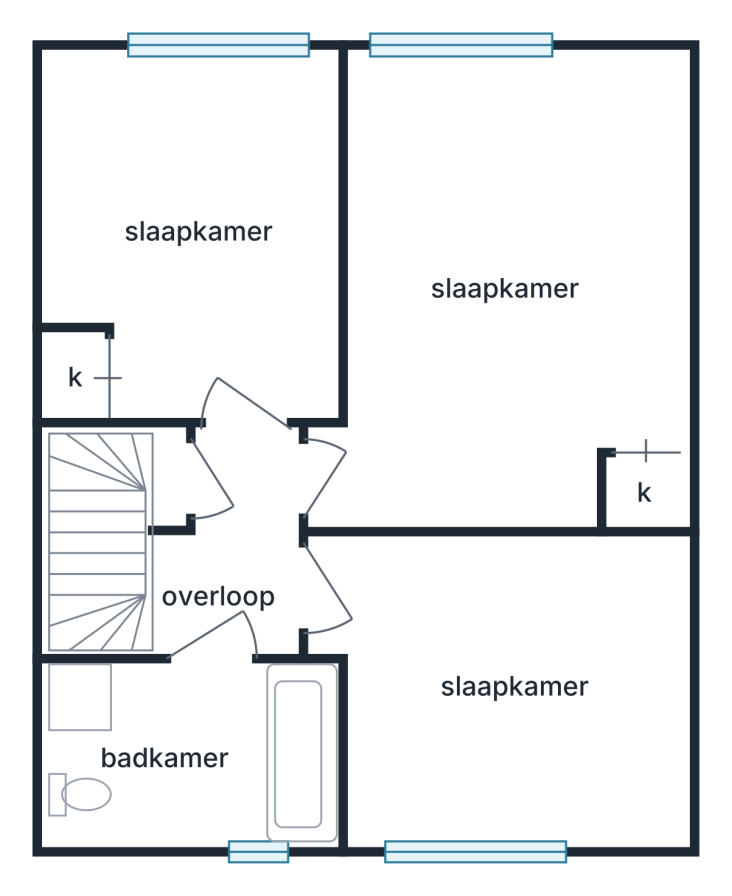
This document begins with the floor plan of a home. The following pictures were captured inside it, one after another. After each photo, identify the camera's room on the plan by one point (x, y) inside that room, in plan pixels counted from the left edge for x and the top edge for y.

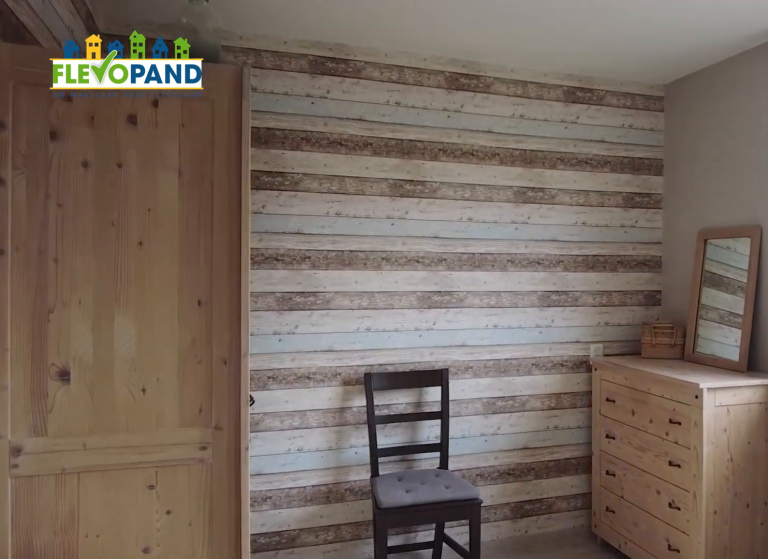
(507, 685)
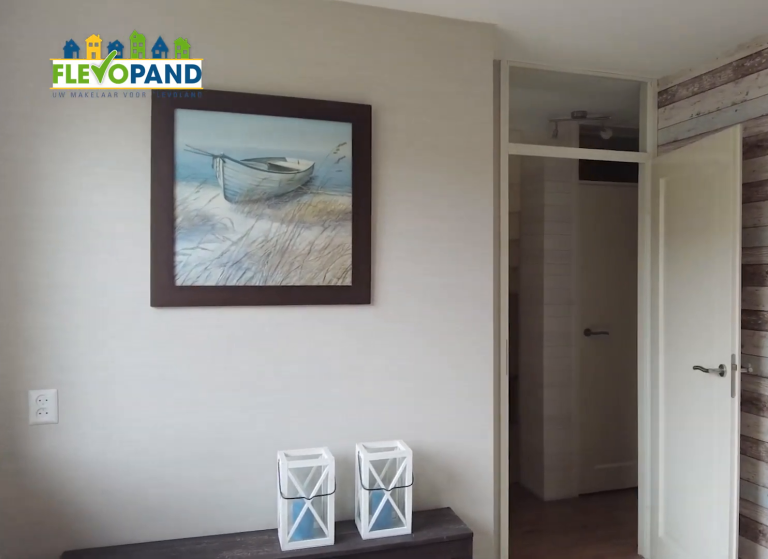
(507, 685)
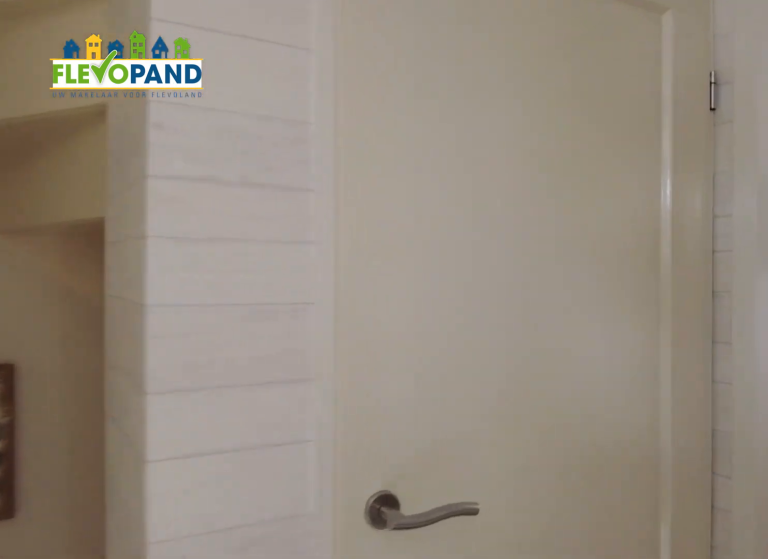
(234, 554)
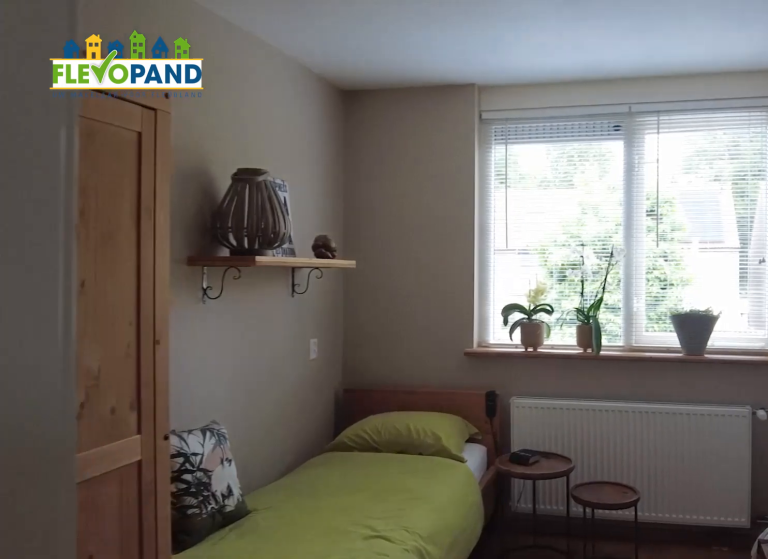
(190, 161)
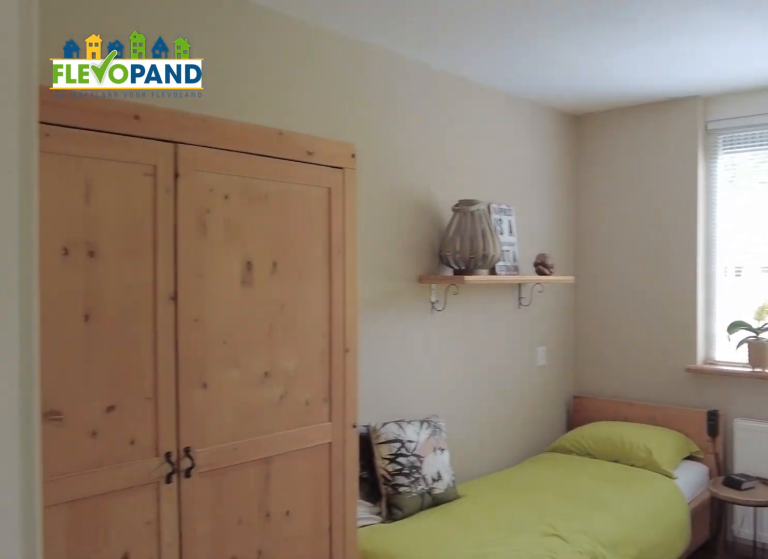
(190, 161)
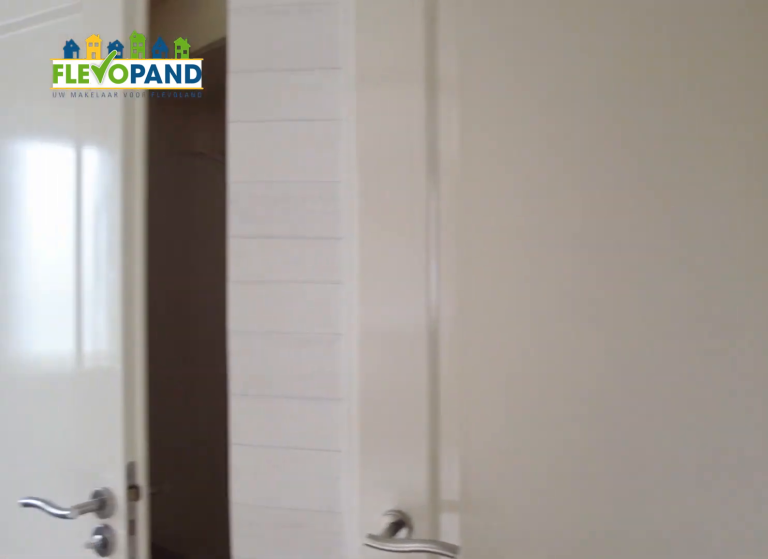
(235, 553)
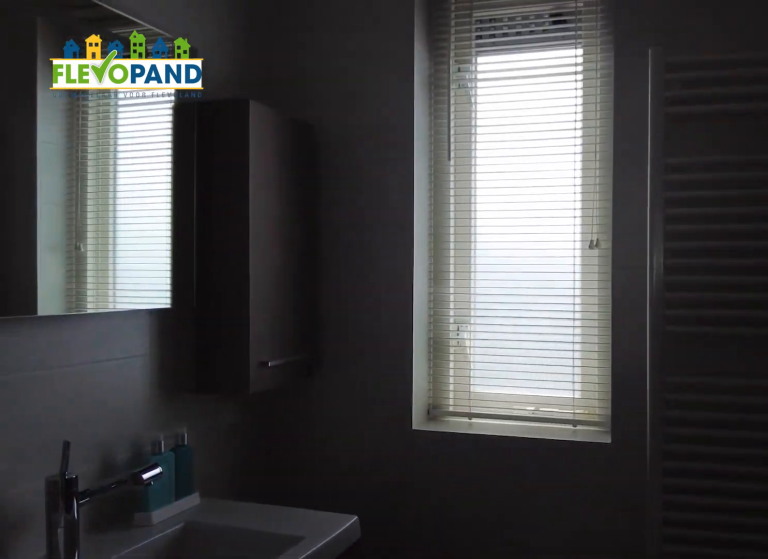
(299, 752)
